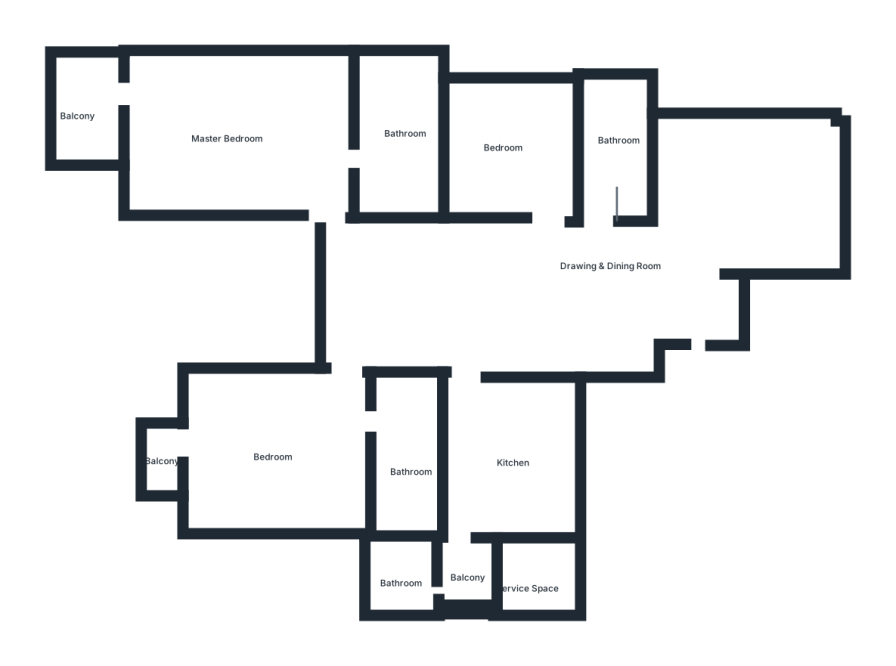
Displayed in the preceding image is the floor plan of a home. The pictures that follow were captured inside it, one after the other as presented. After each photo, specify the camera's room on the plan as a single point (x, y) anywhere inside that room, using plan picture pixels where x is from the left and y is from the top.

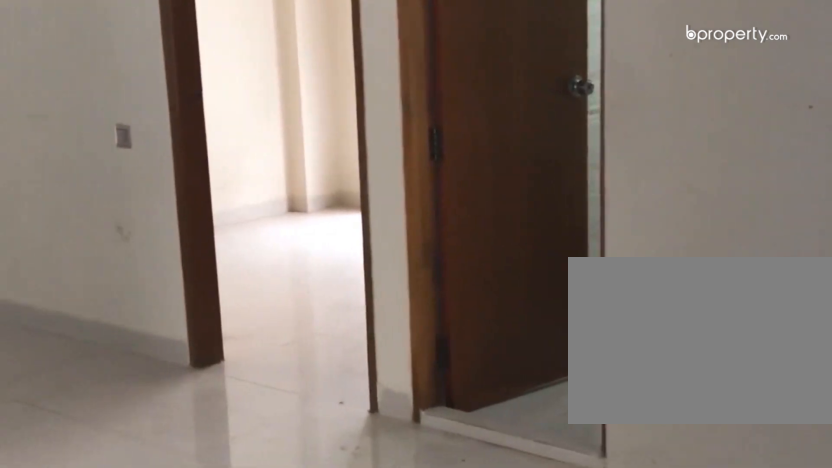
(594, 292)
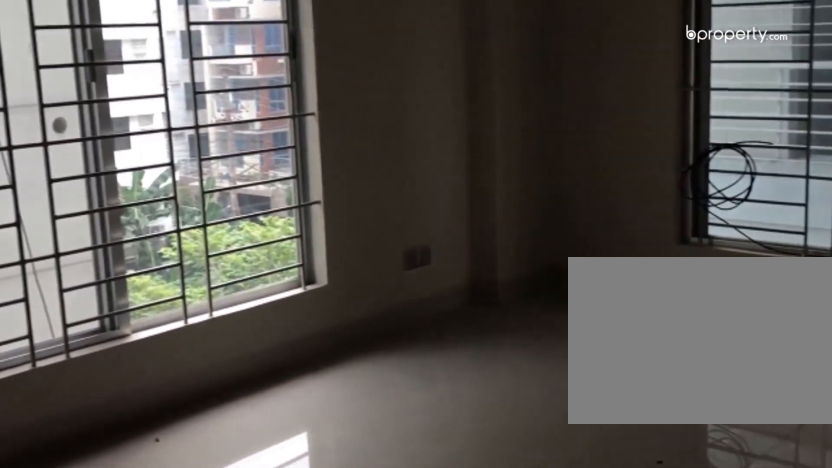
(739, 197)
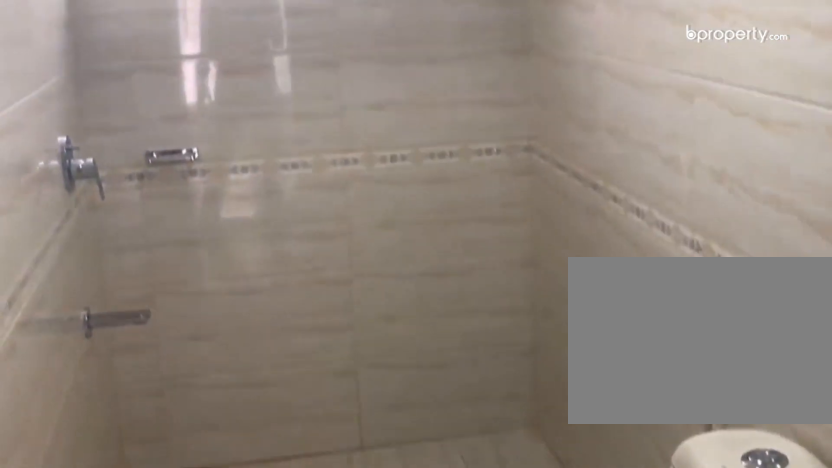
(609, 167)
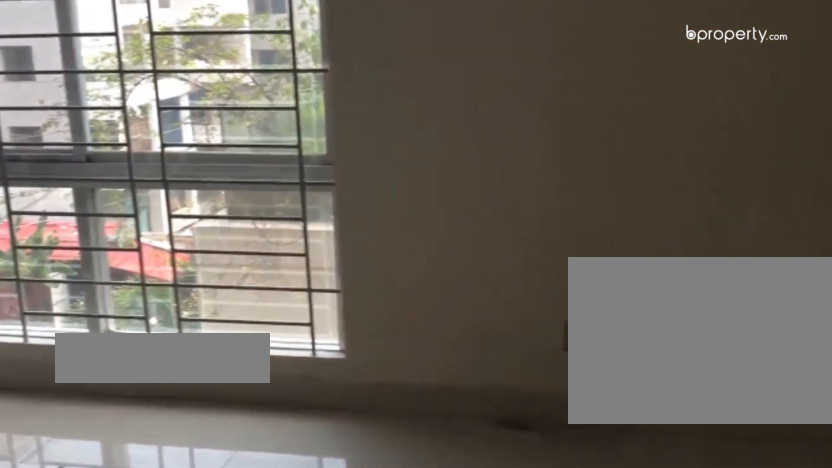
(242, 137)
